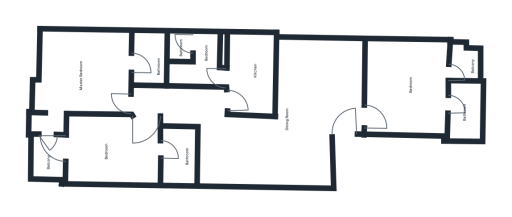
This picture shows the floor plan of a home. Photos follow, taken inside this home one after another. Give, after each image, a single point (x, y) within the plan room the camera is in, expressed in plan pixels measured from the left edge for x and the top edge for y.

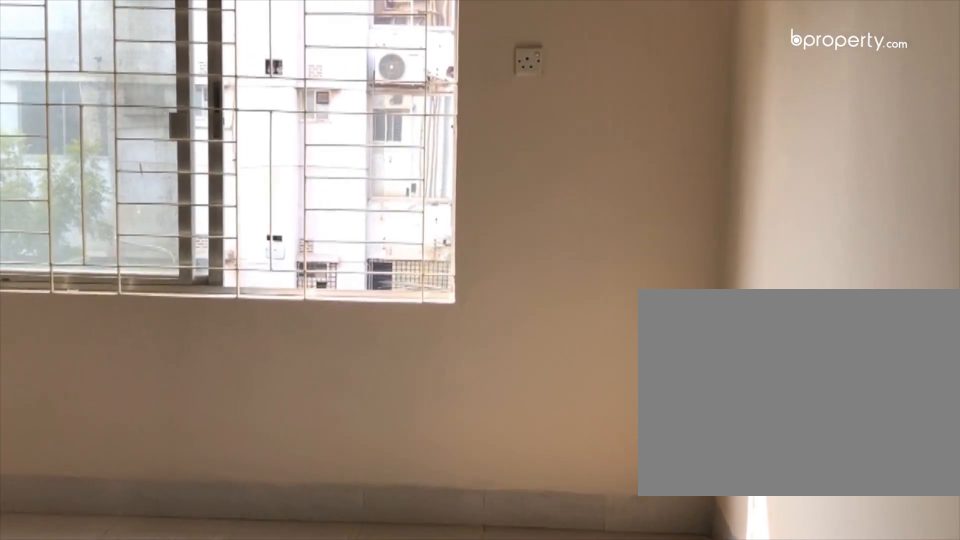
(332, 105)
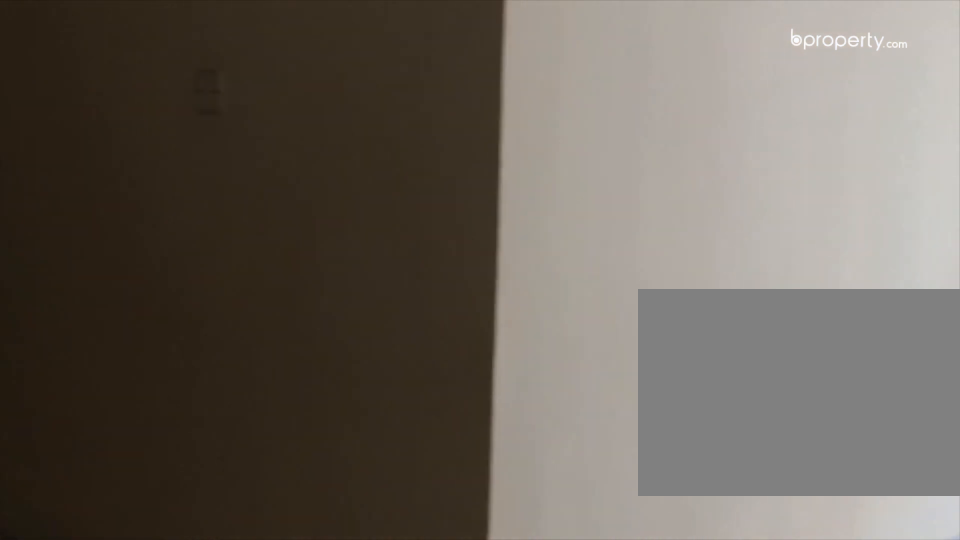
(326, 102)
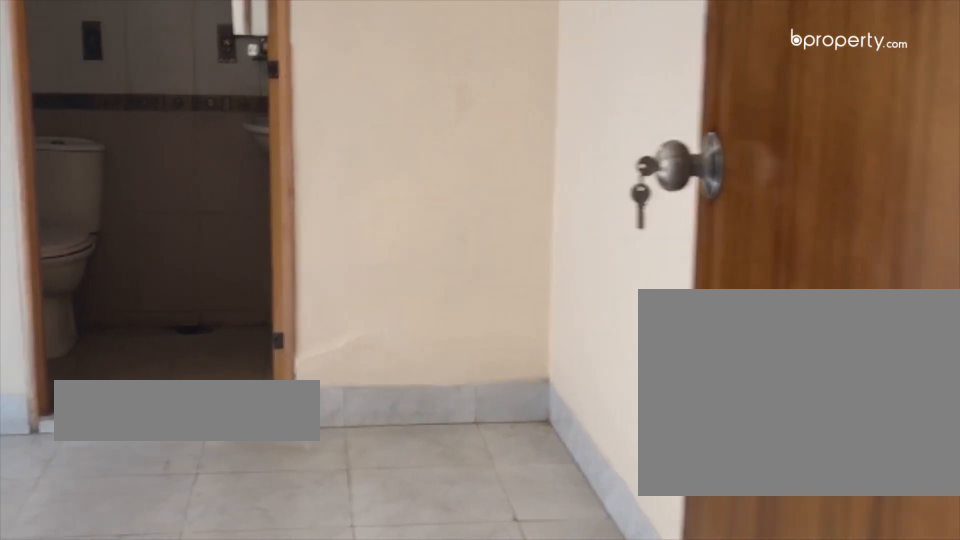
(410, 90)
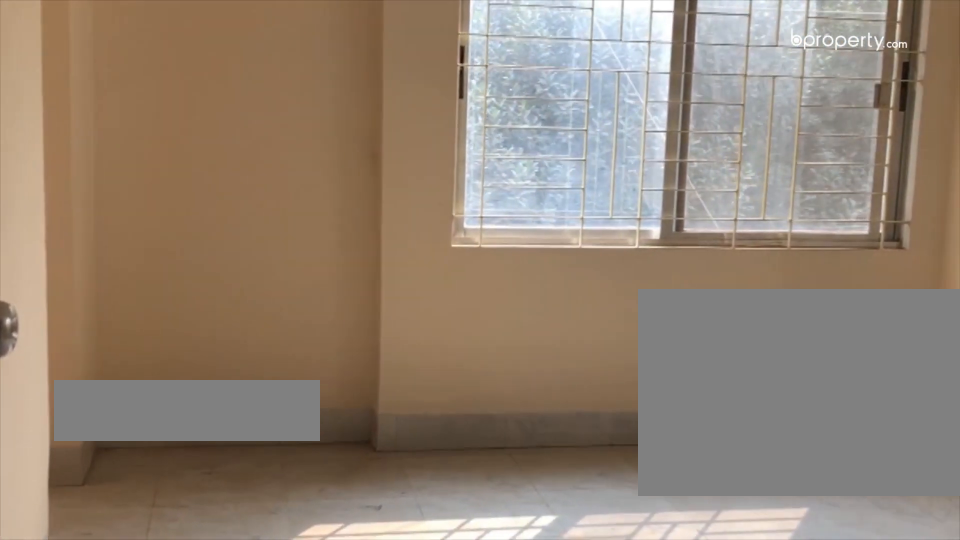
(79, 73)
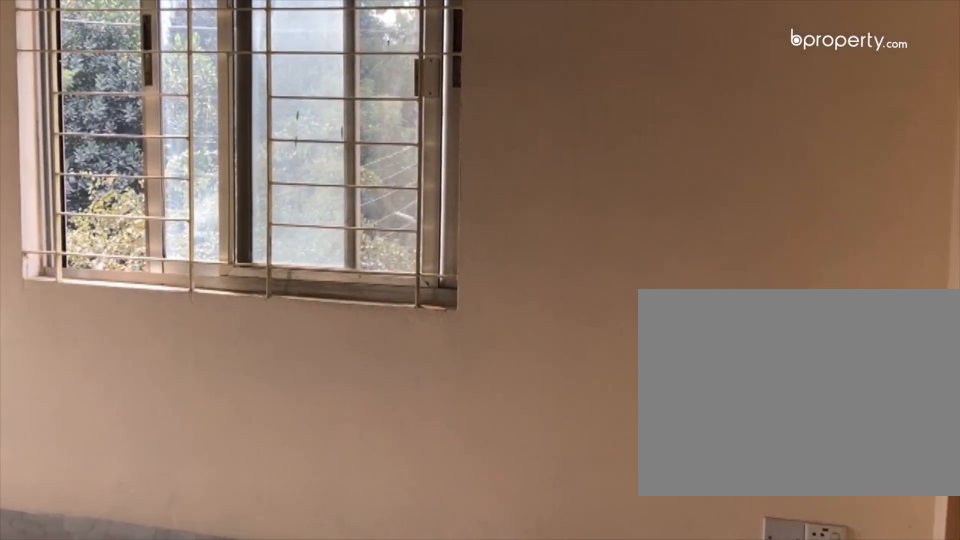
(79, 73)
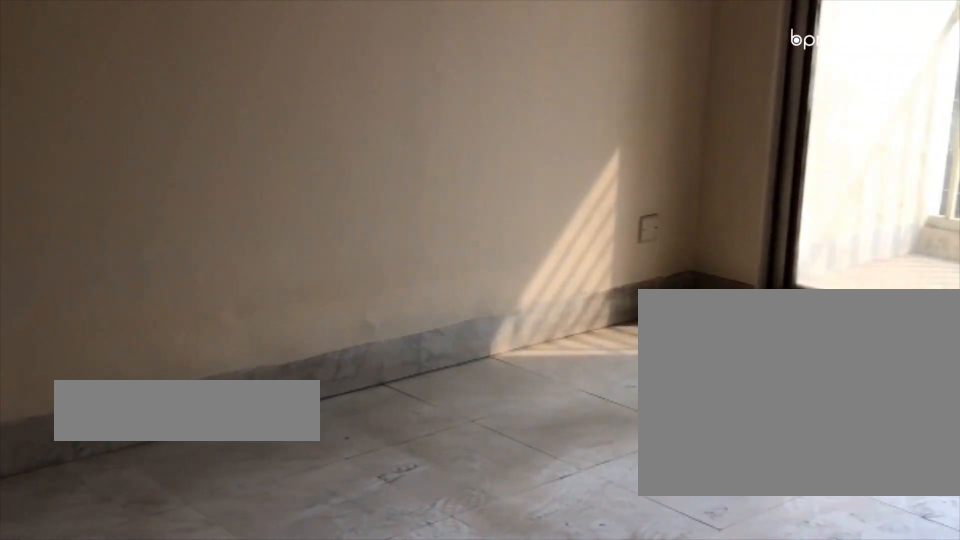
(111, 146)
